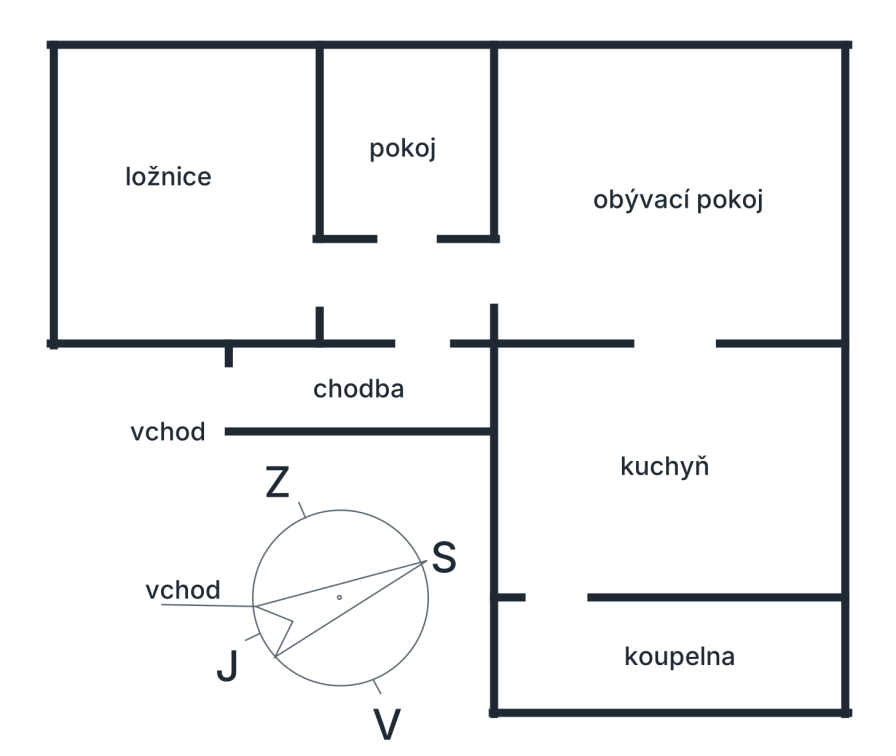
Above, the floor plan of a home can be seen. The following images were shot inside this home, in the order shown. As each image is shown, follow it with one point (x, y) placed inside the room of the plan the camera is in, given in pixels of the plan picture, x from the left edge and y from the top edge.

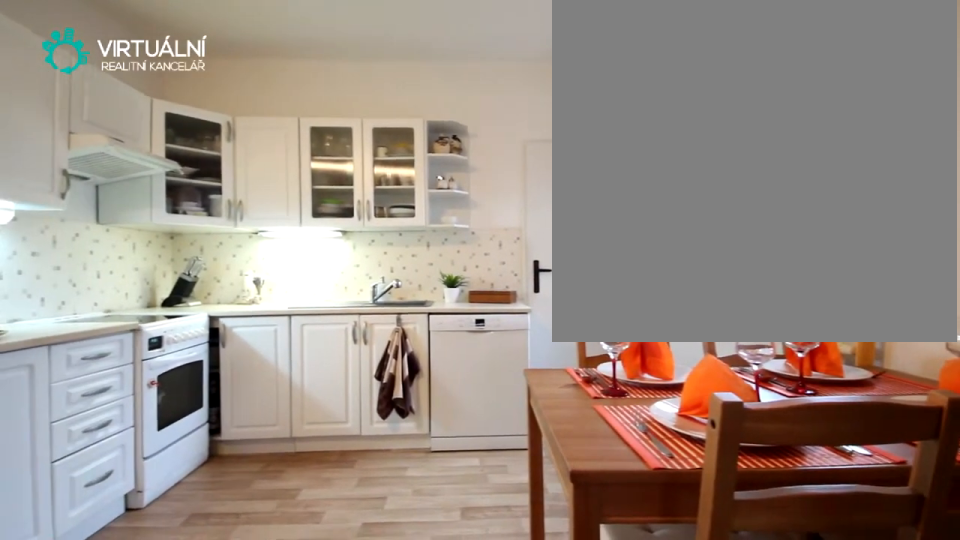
(671, 470)
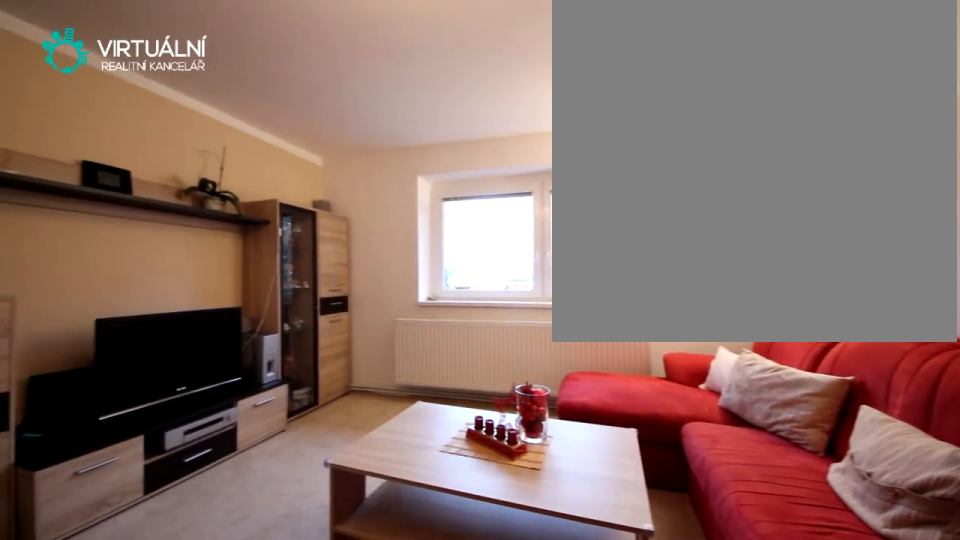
(671, 194)
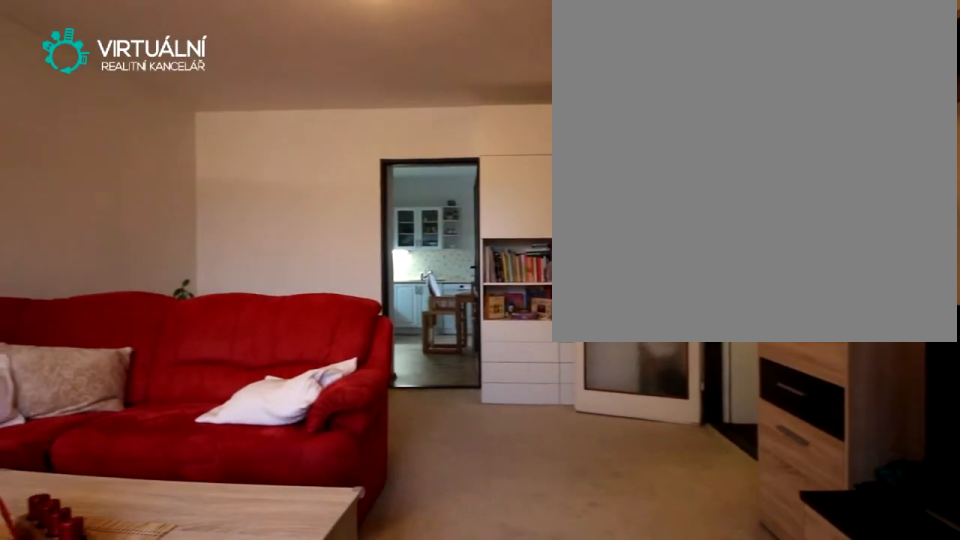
(671, 194)
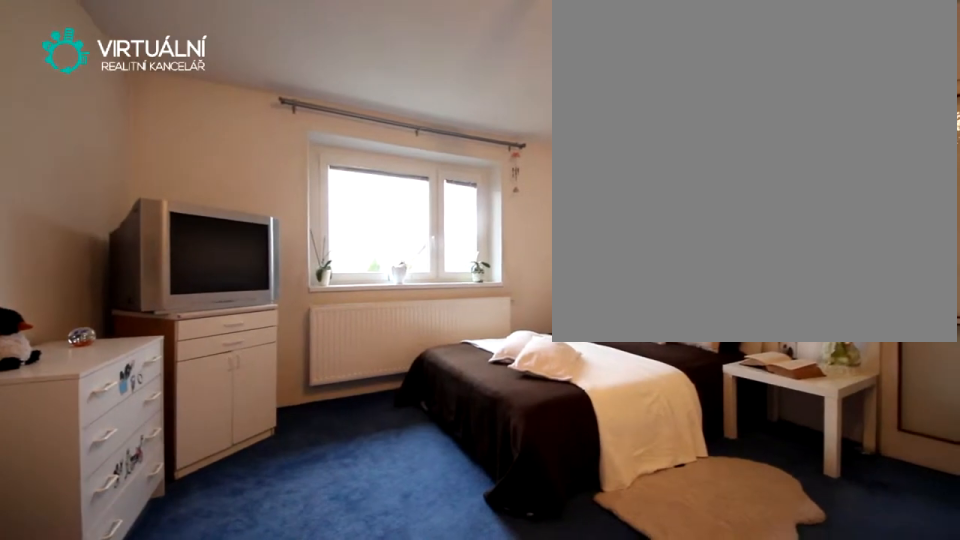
(186, 193)
